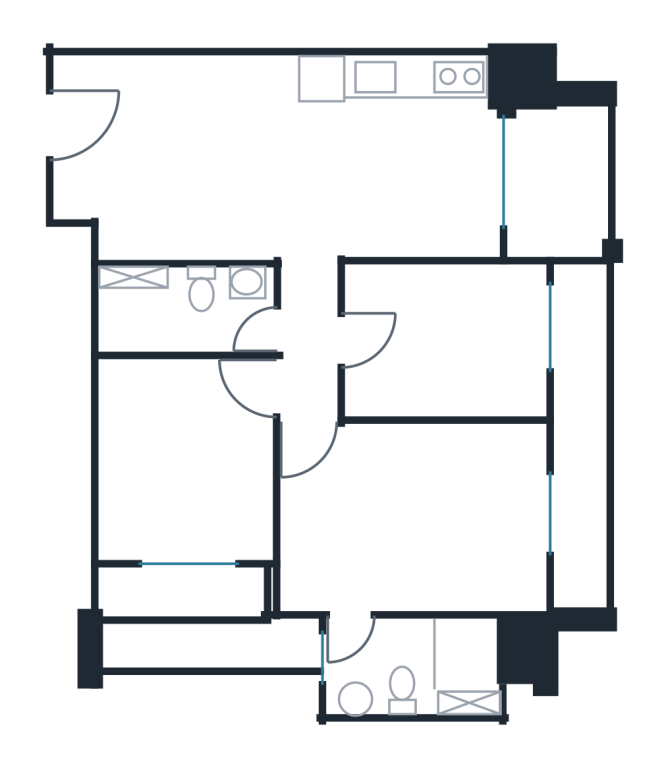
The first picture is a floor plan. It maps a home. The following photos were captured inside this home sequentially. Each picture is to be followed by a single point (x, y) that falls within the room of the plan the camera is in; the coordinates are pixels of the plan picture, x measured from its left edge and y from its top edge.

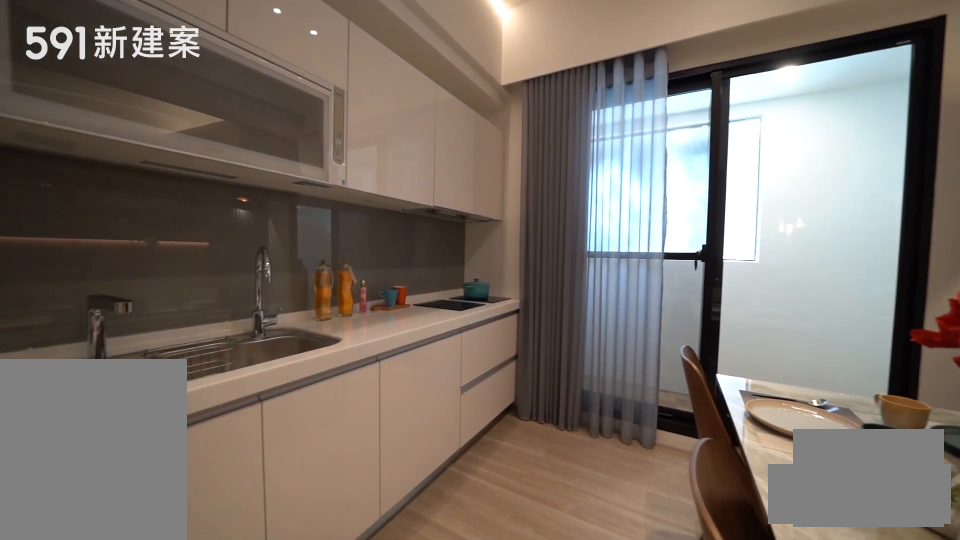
(395, 99)
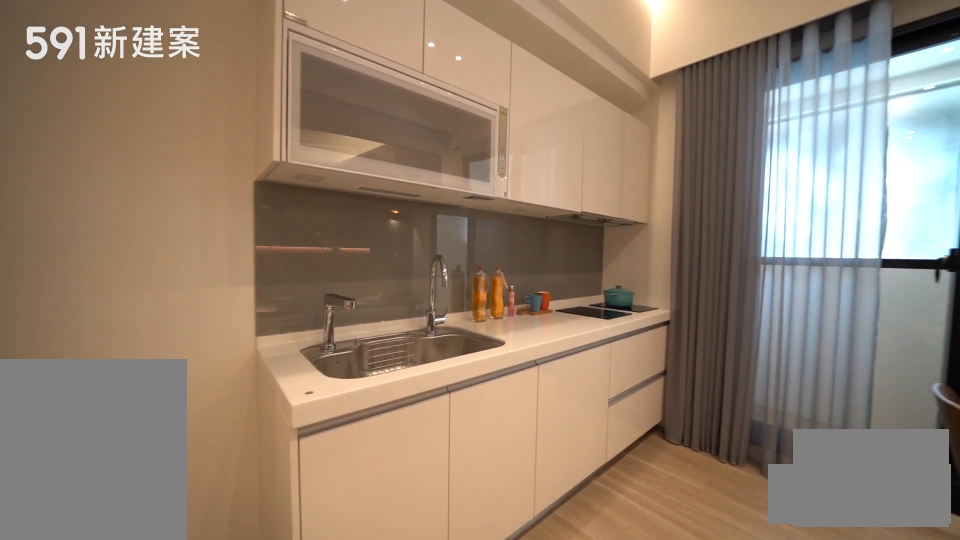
(395, 99)
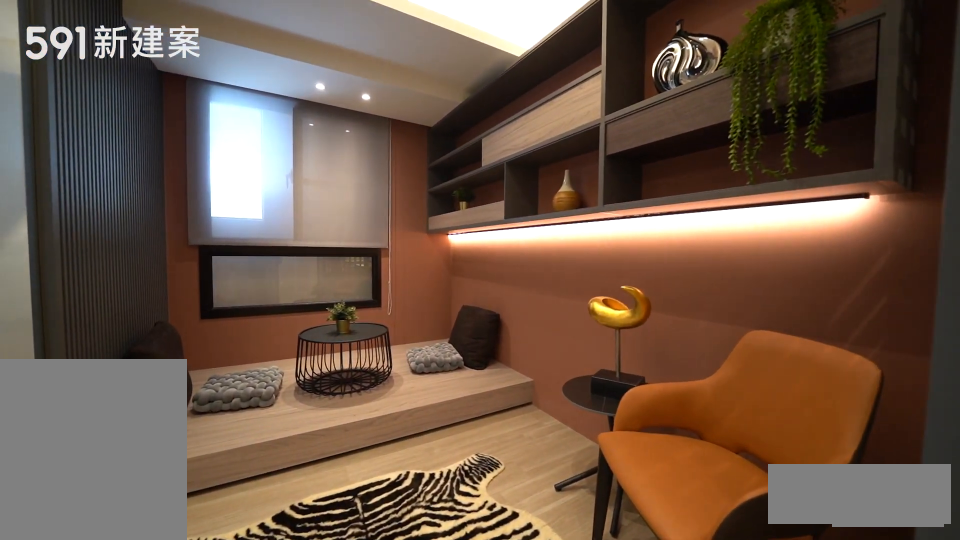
(448, 340)
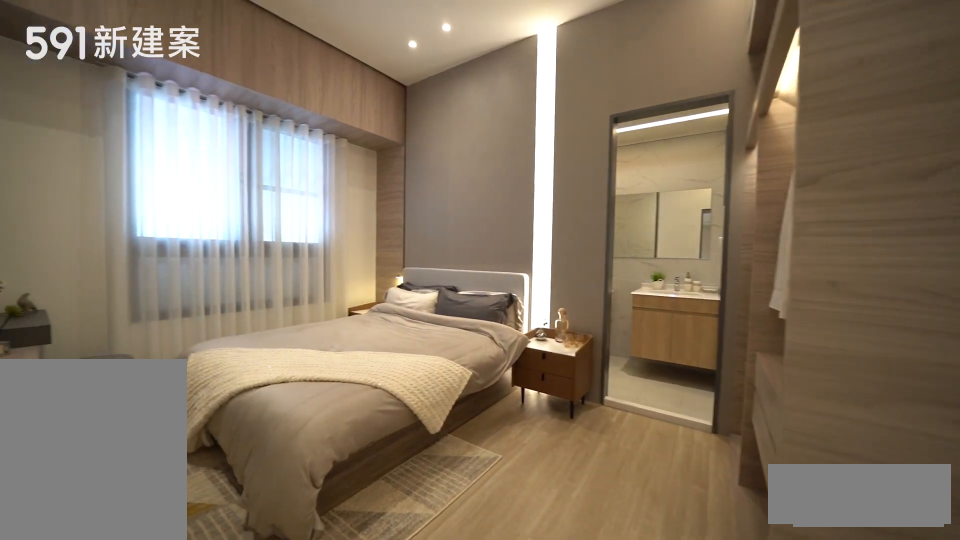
(417, 516)
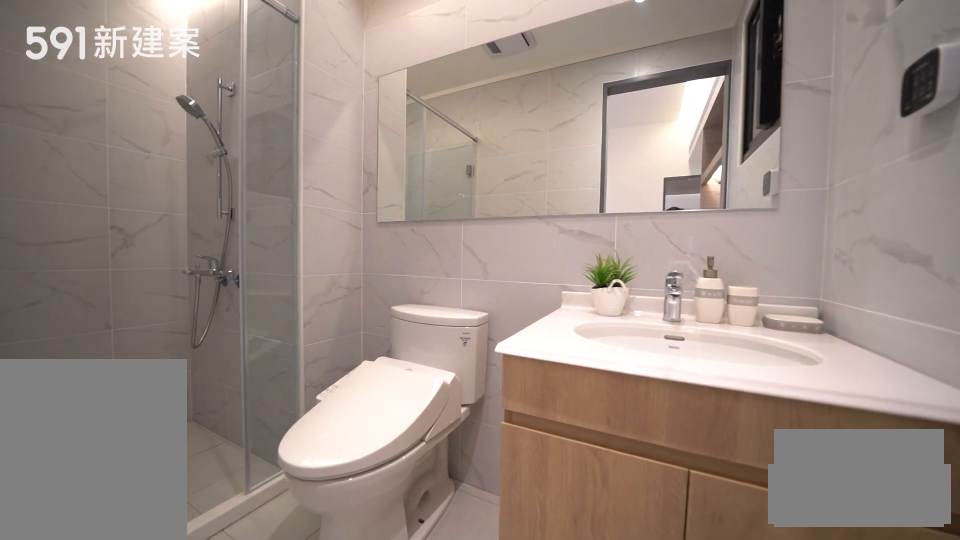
(410, 666)
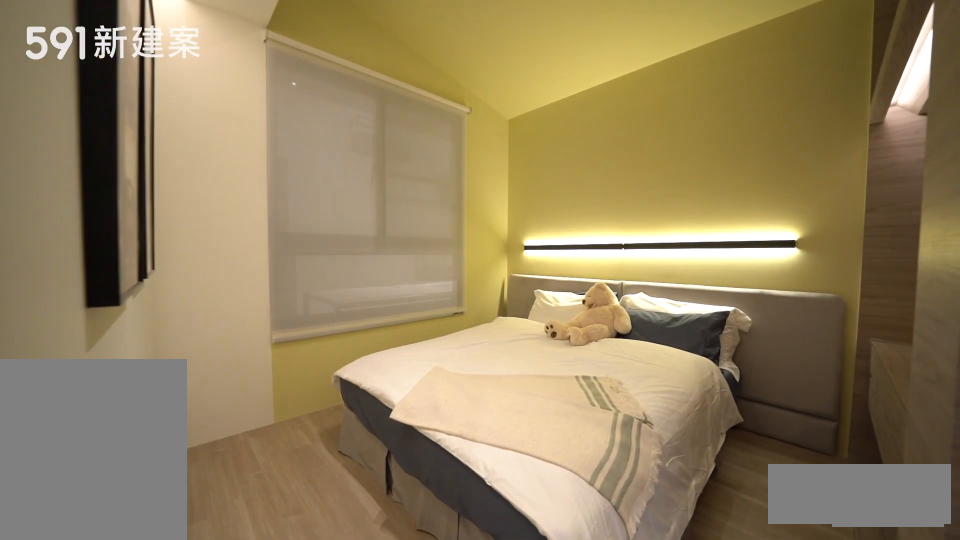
(188, 459)
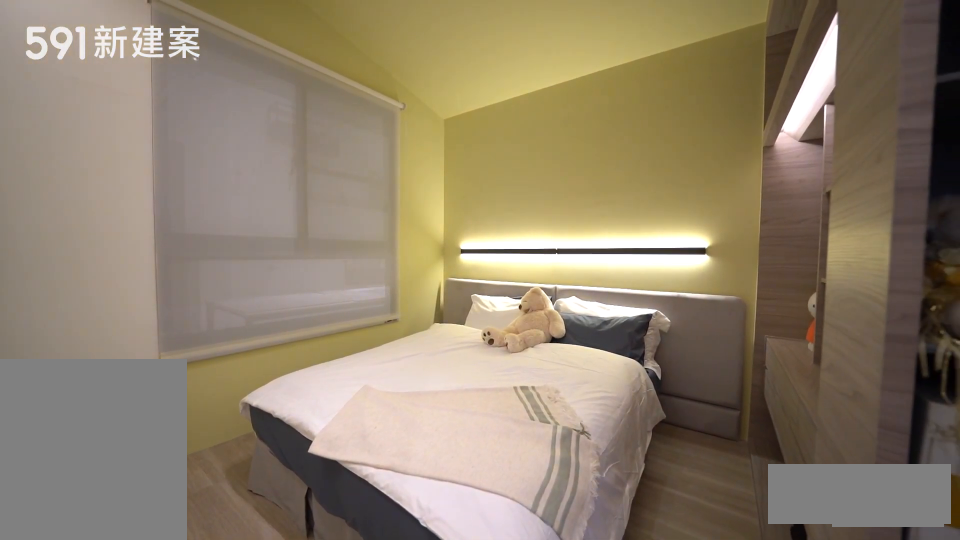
(188, 459)
